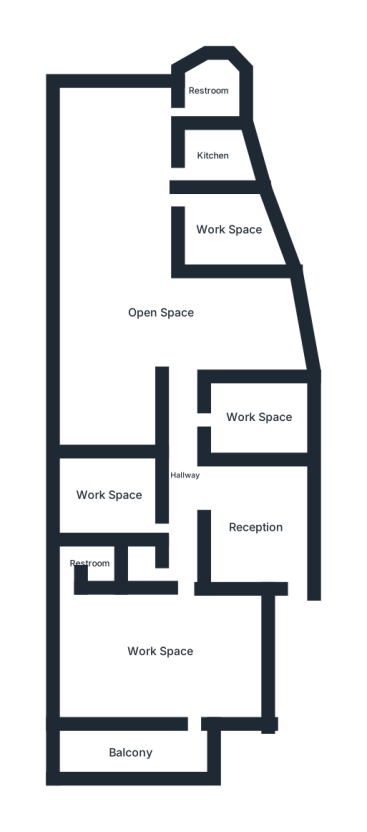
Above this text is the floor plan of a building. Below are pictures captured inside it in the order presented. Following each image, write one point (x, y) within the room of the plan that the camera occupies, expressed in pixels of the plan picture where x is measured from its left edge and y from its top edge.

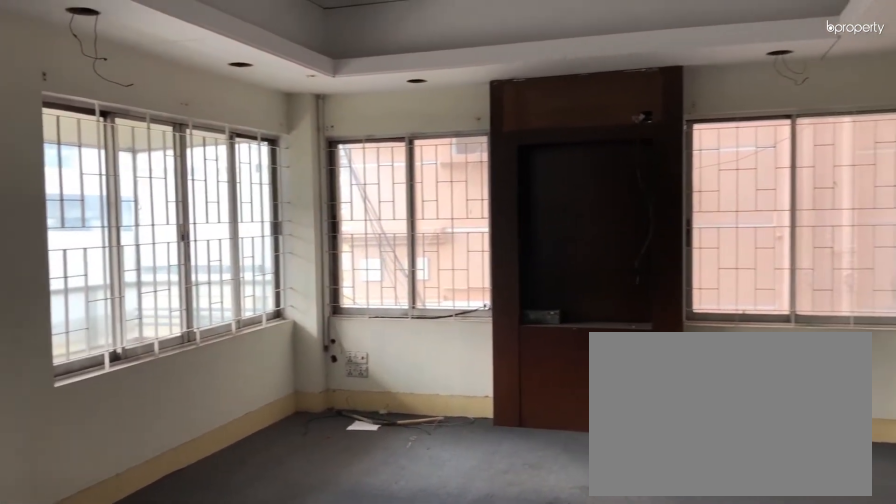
(160, 653)
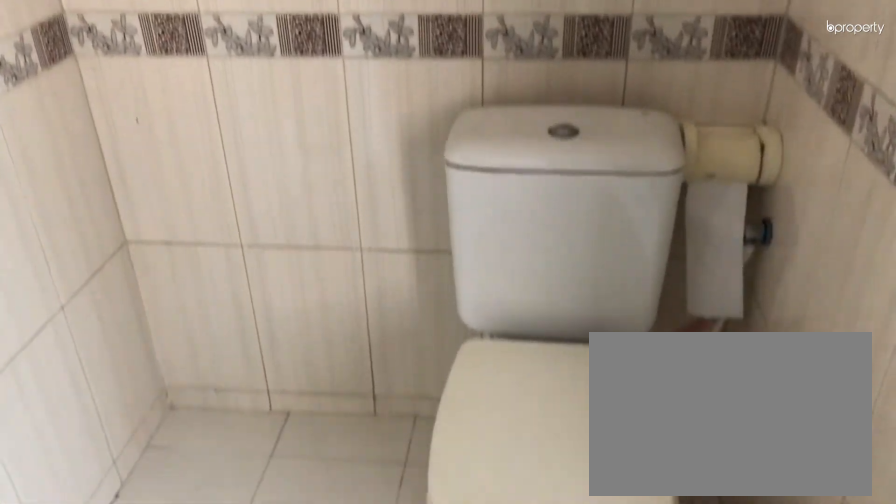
(85, 567)
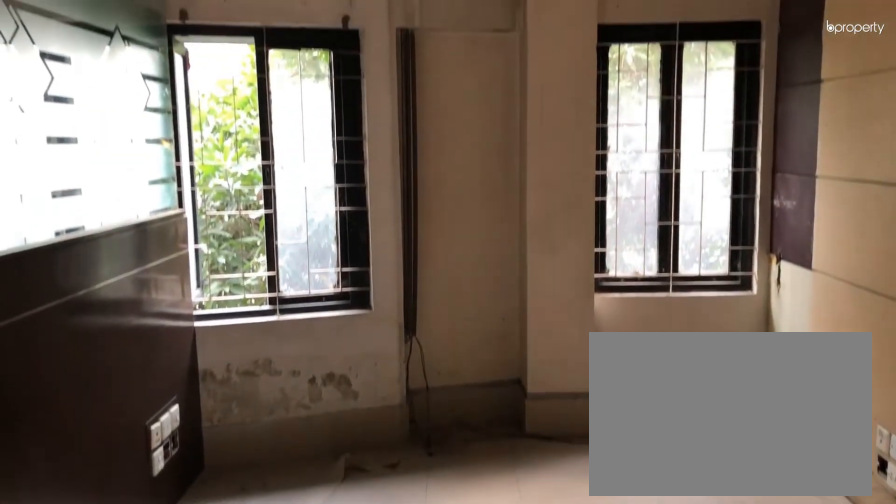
(259, 416)
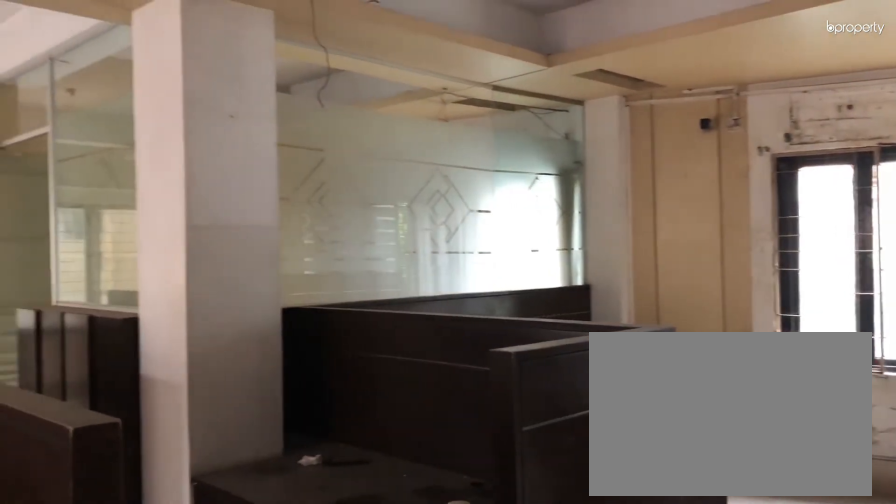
(160, 314)
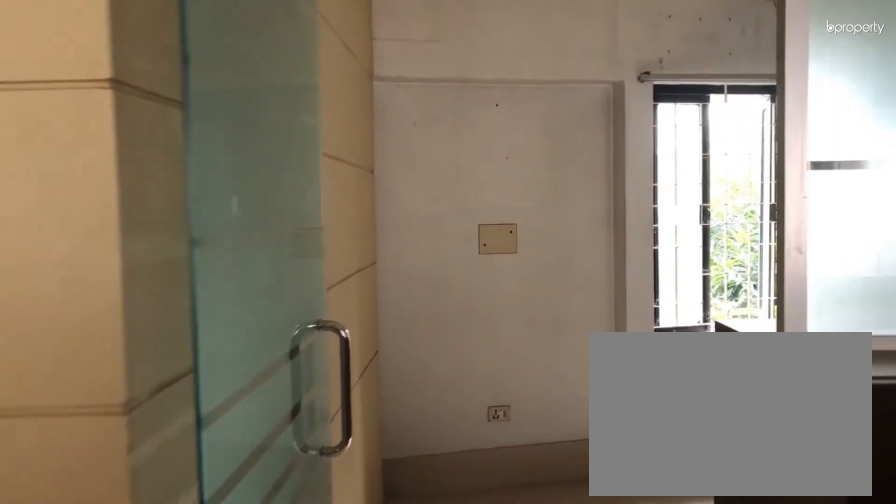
(231, 226)
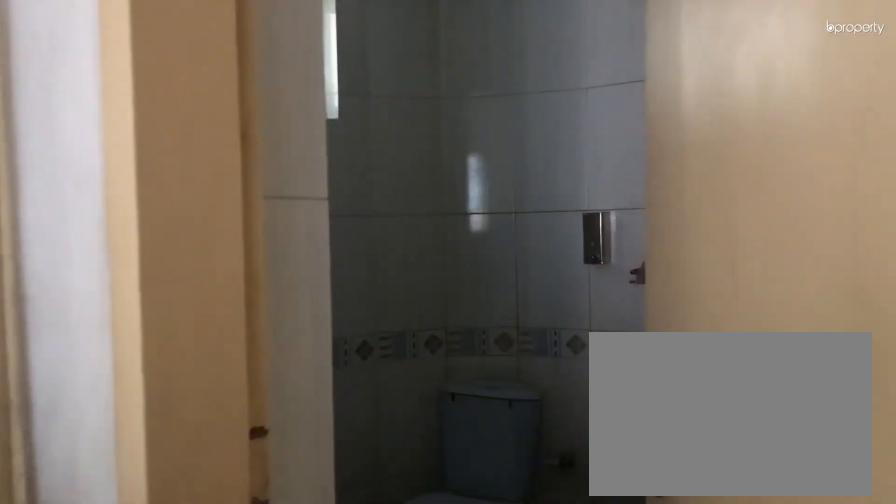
(206, 88)
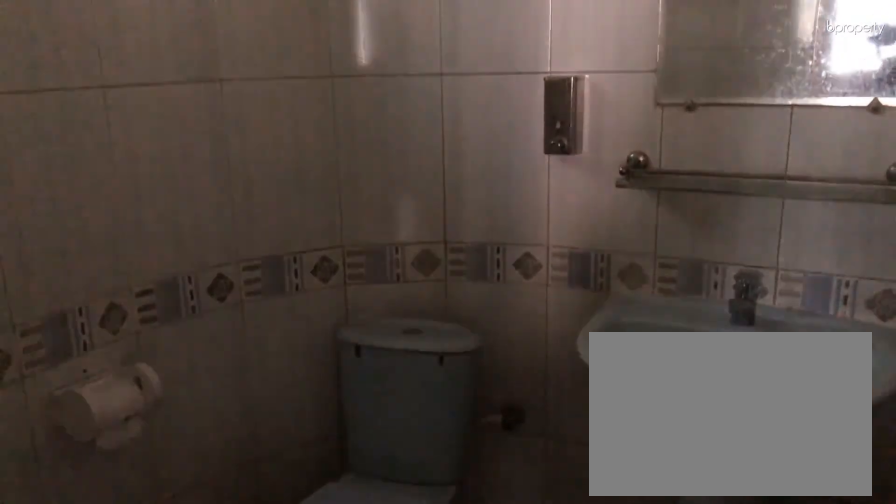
(206, 88)
